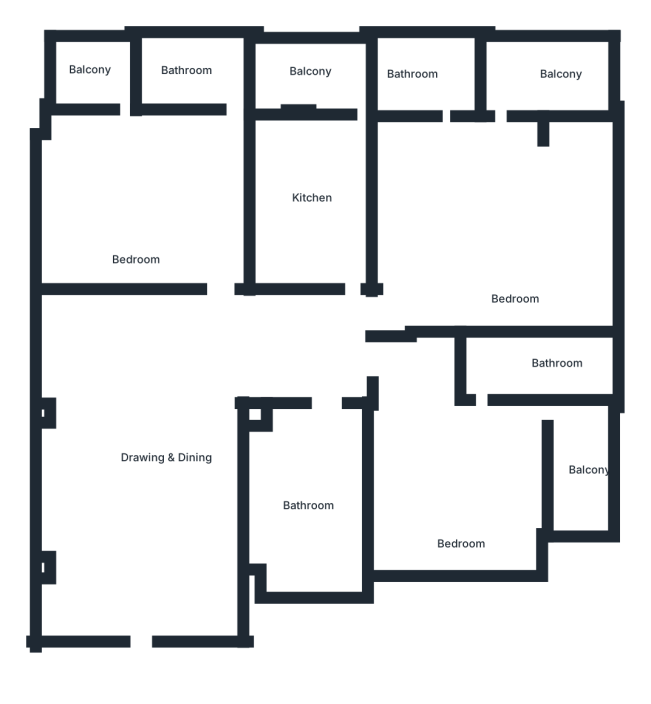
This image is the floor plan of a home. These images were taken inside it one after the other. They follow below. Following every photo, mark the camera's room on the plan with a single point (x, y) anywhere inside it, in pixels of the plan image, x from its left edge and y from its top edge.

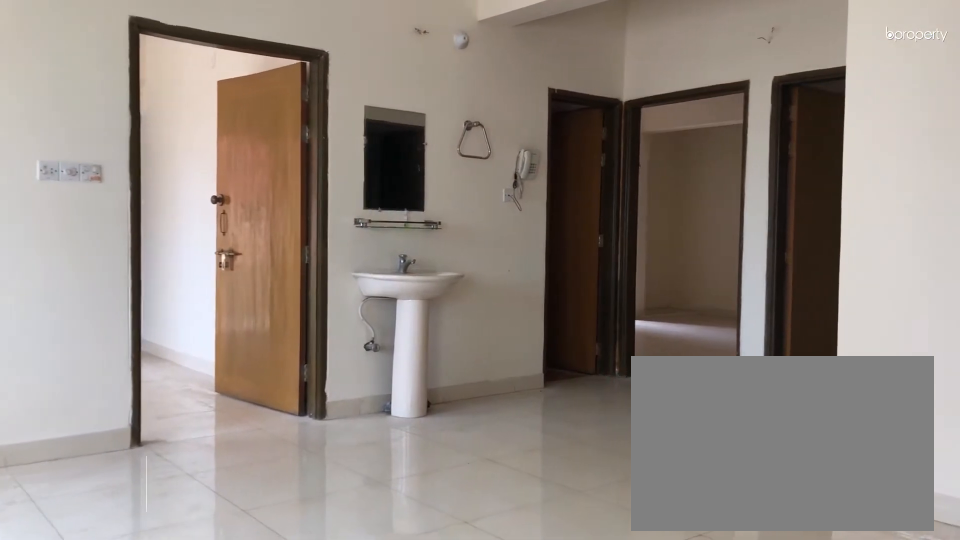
(169, 425)
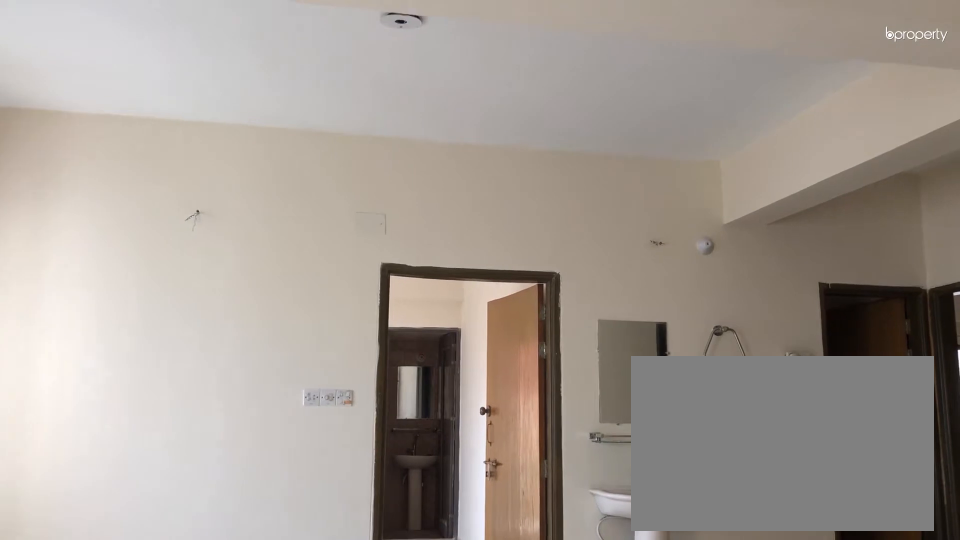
(169, 424)
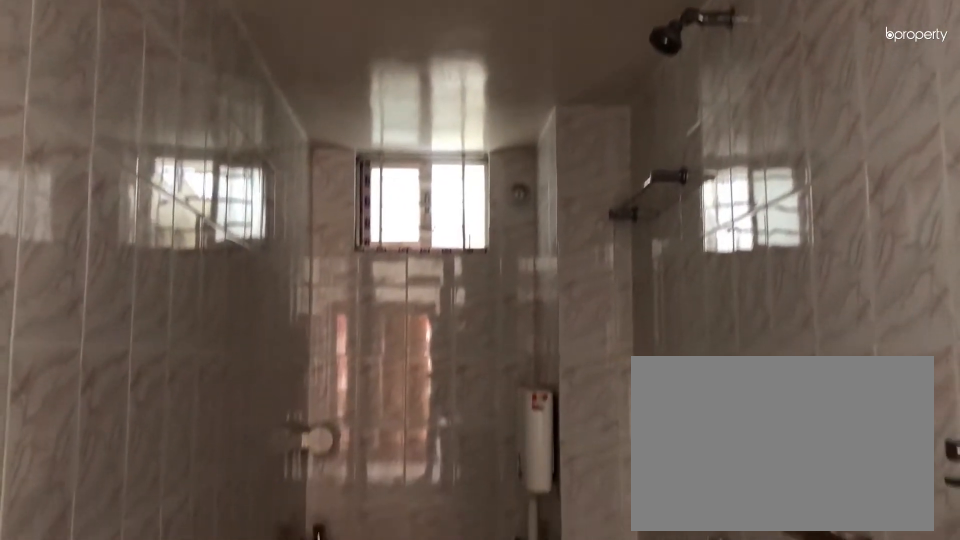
(304, 491)
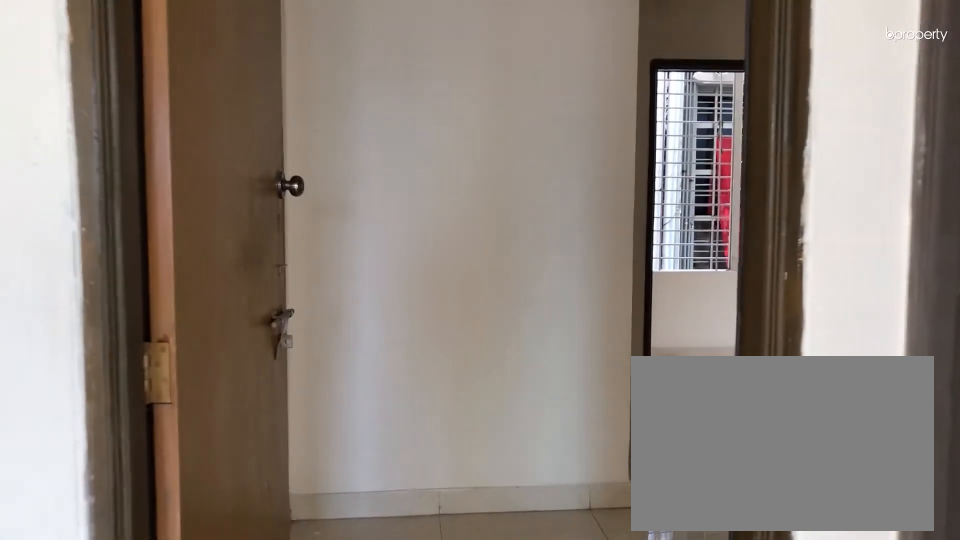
(394, 358)
